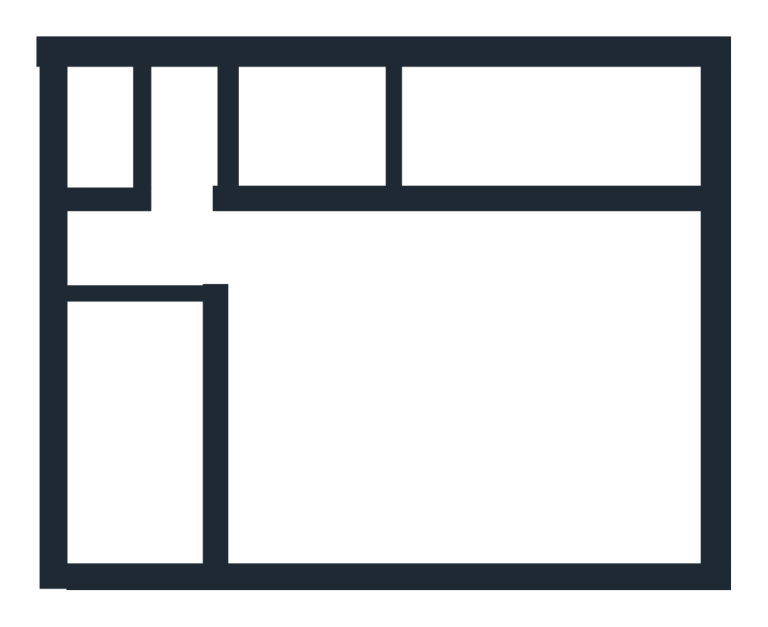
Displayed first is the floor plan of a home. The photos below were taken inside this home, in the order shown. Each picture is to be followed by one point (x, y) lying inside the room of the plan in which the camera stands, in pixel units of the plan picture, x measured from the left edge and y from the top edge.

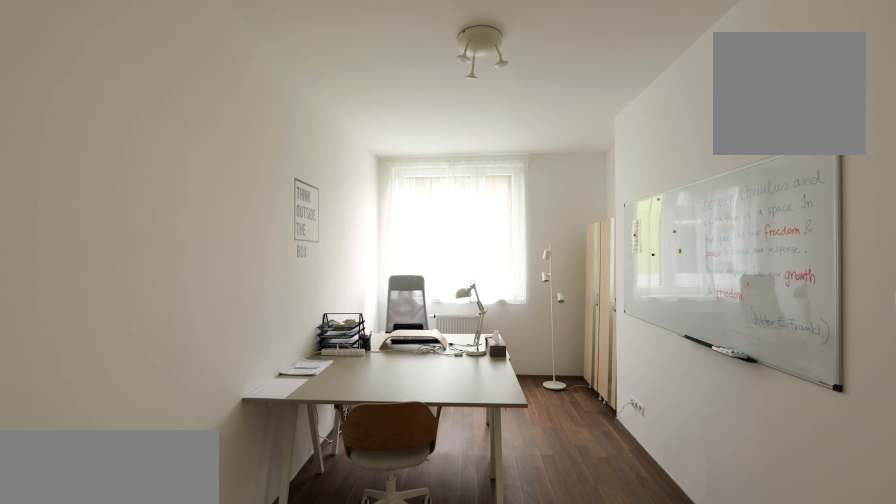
(482, 132)
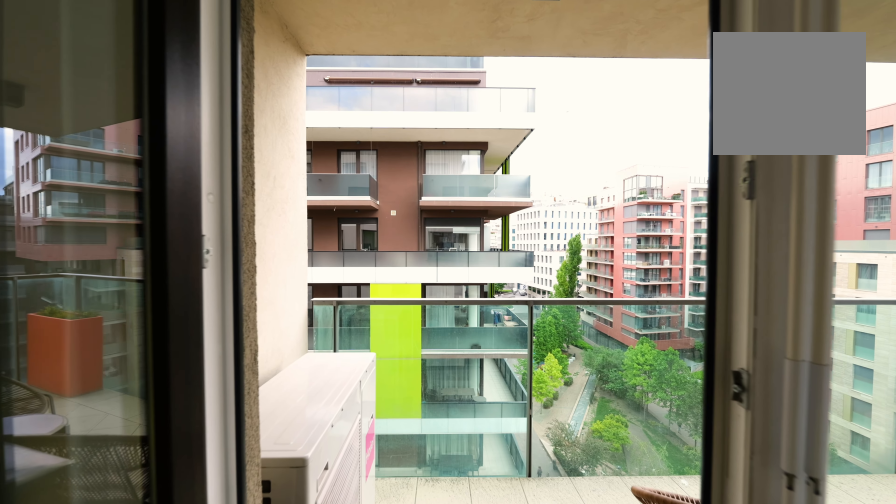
(540, 344)
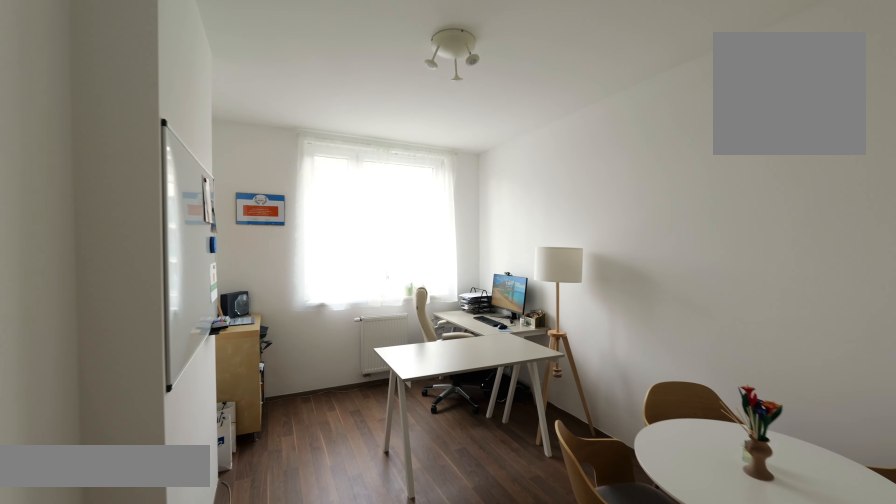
(126, 468)
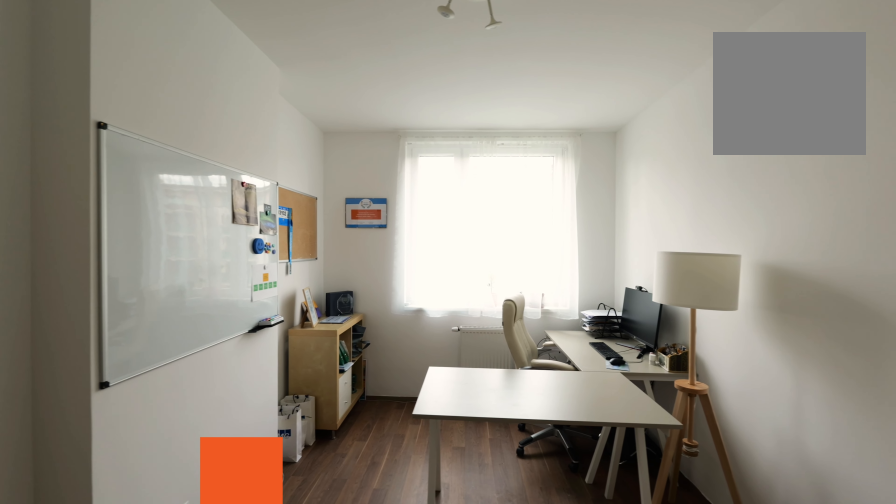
(126, 468)
